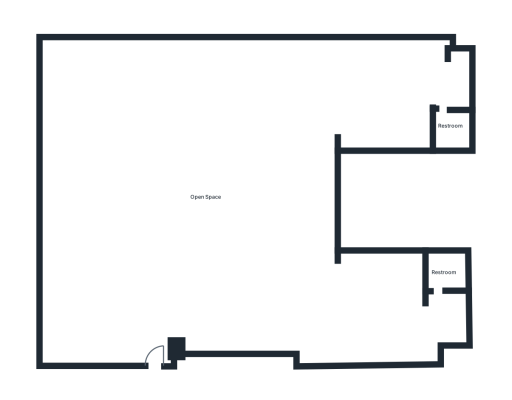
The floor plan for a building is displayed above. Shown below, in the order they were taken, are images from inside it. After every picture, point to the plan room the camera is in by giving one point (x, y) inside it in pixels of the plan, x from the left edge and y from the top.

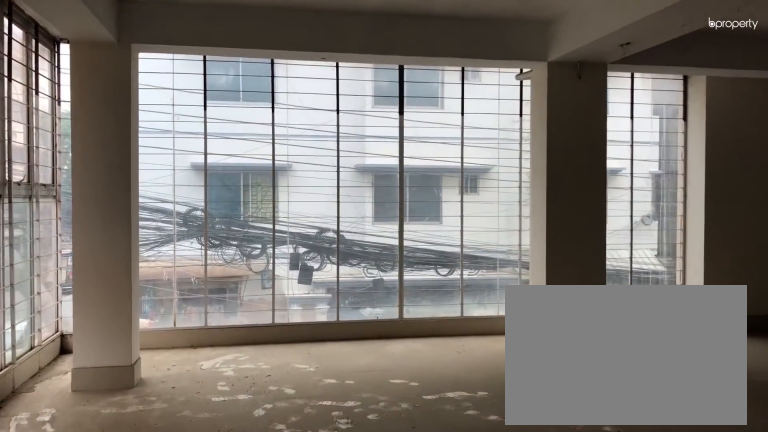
(207, 197)
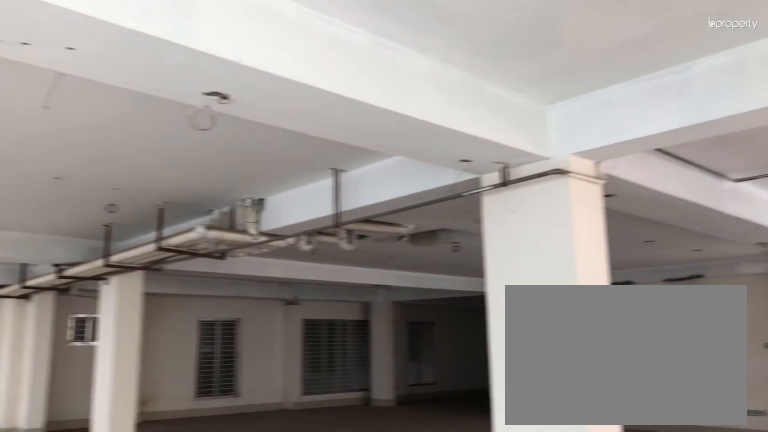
(207, 197)
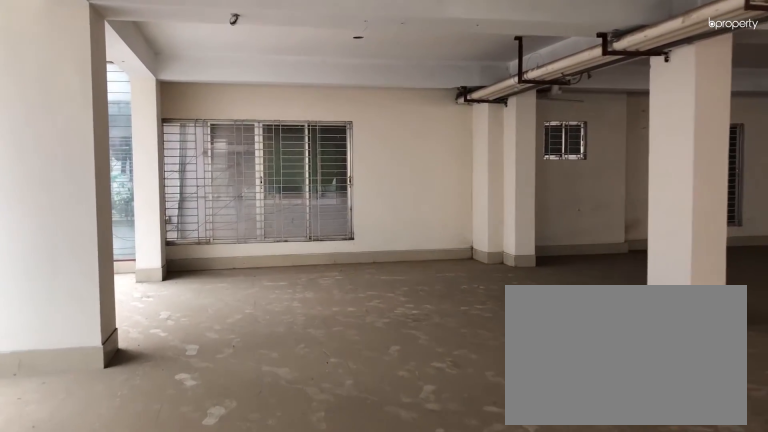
(207, 197)
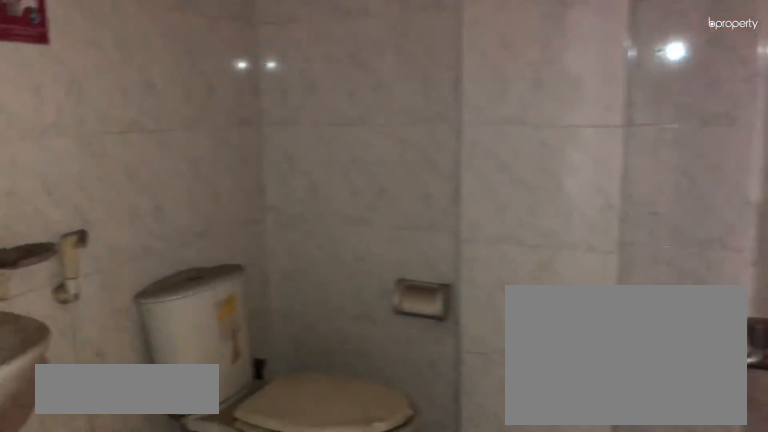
(452, 126)
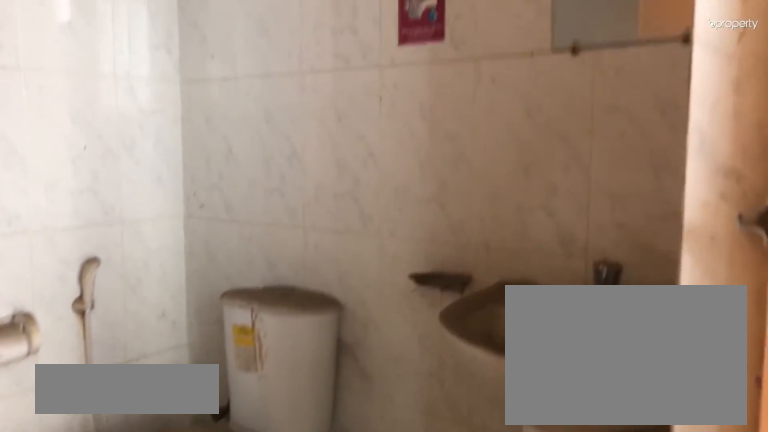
(443, 273)
